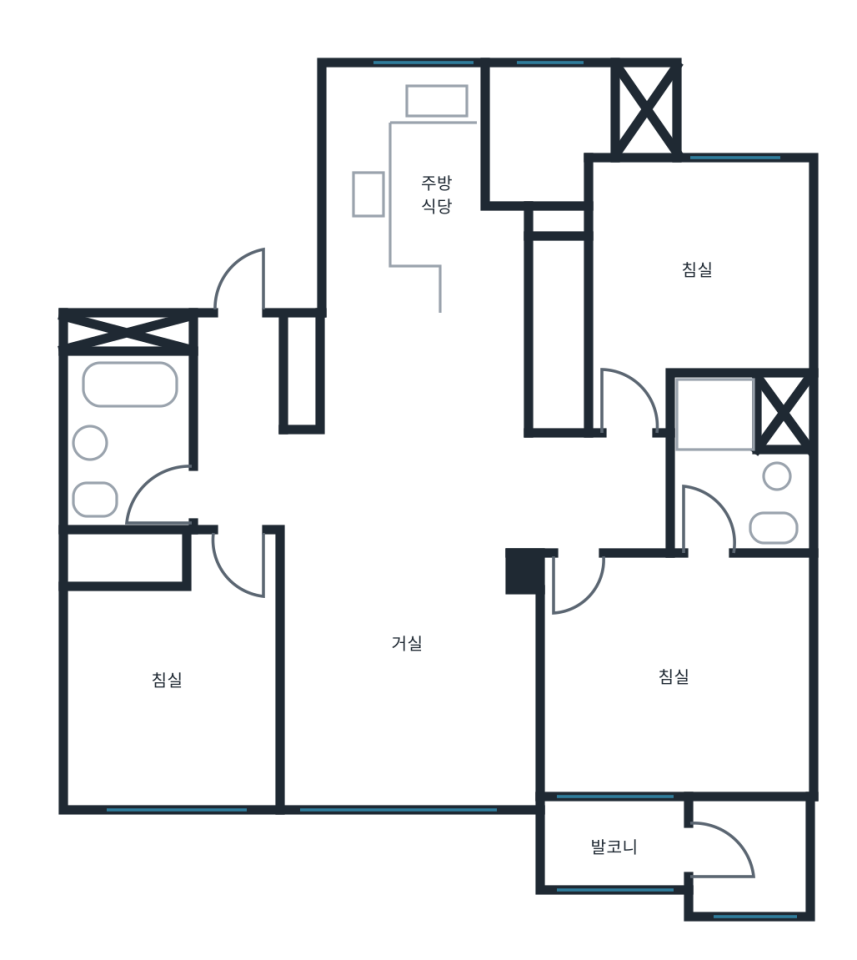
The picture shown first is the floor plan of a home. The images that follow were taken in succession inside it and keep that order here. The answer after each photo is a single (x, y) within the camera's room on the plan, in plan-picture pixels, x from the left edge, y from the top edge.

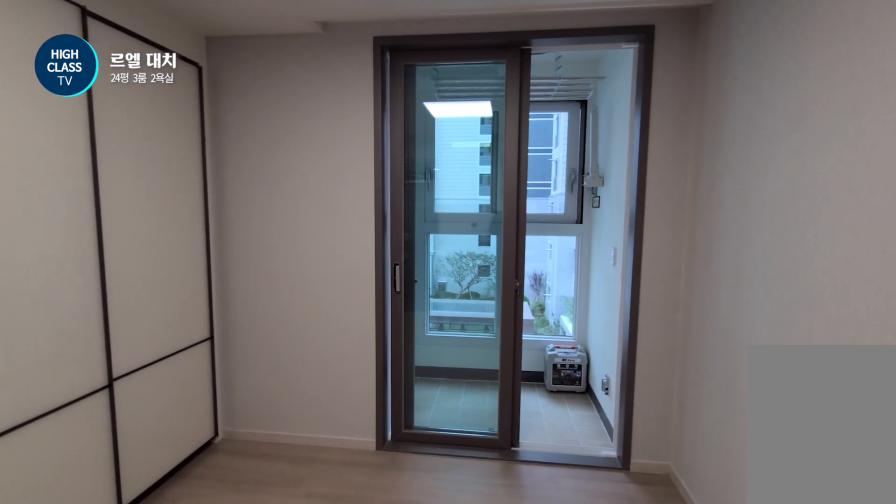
(663, 711)
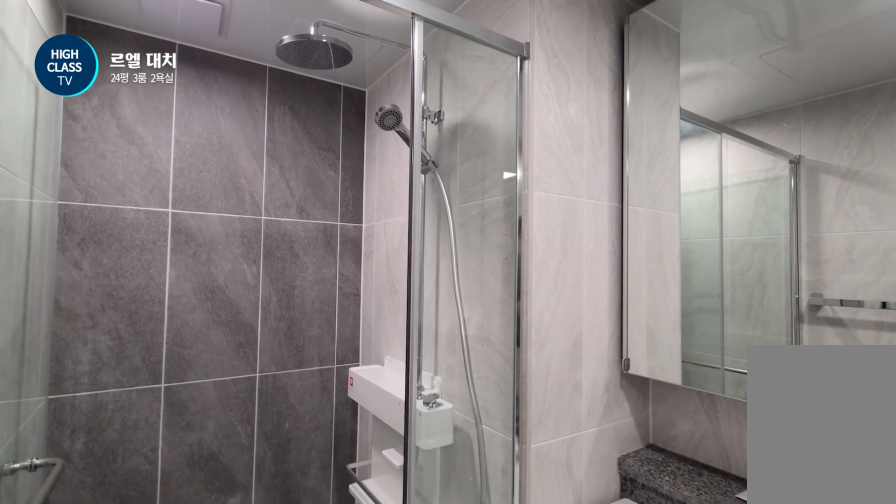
(739, 467)
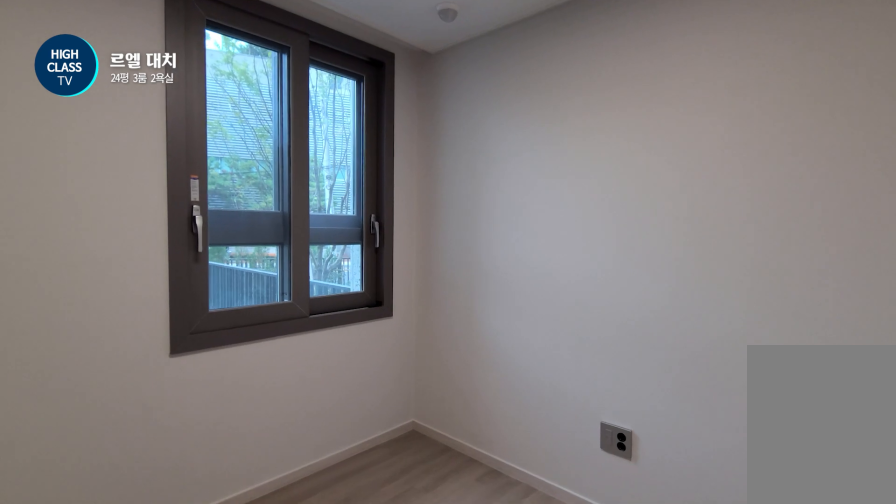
(689, 278)
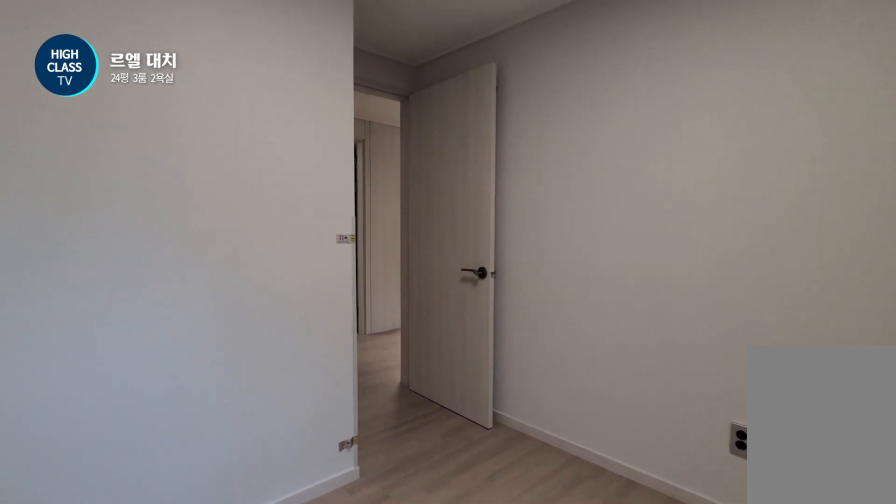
(689, 278)
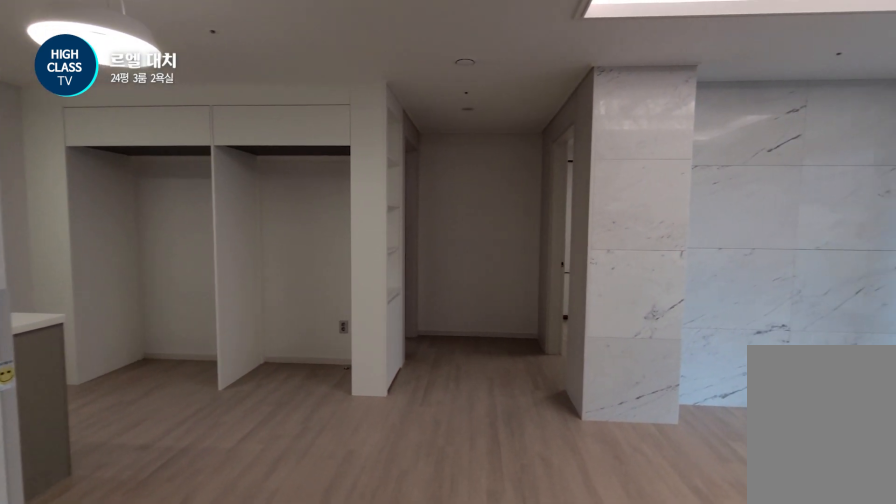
(408, 619)
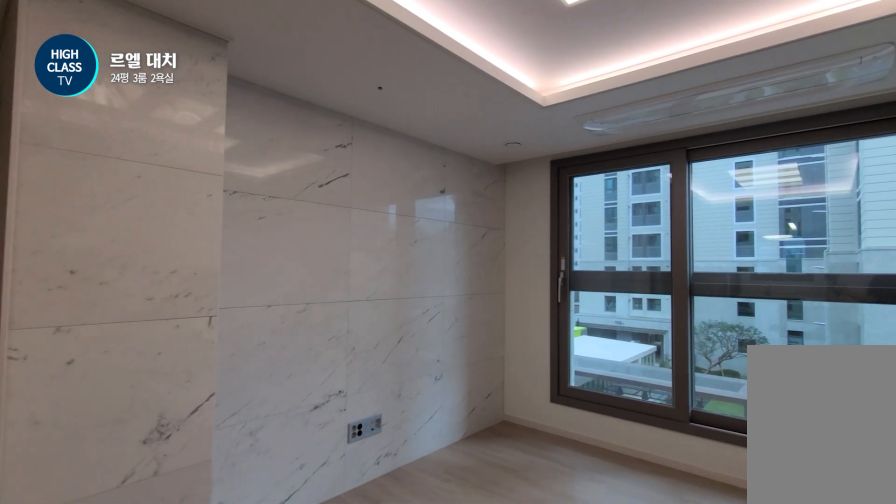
(408, 619)
